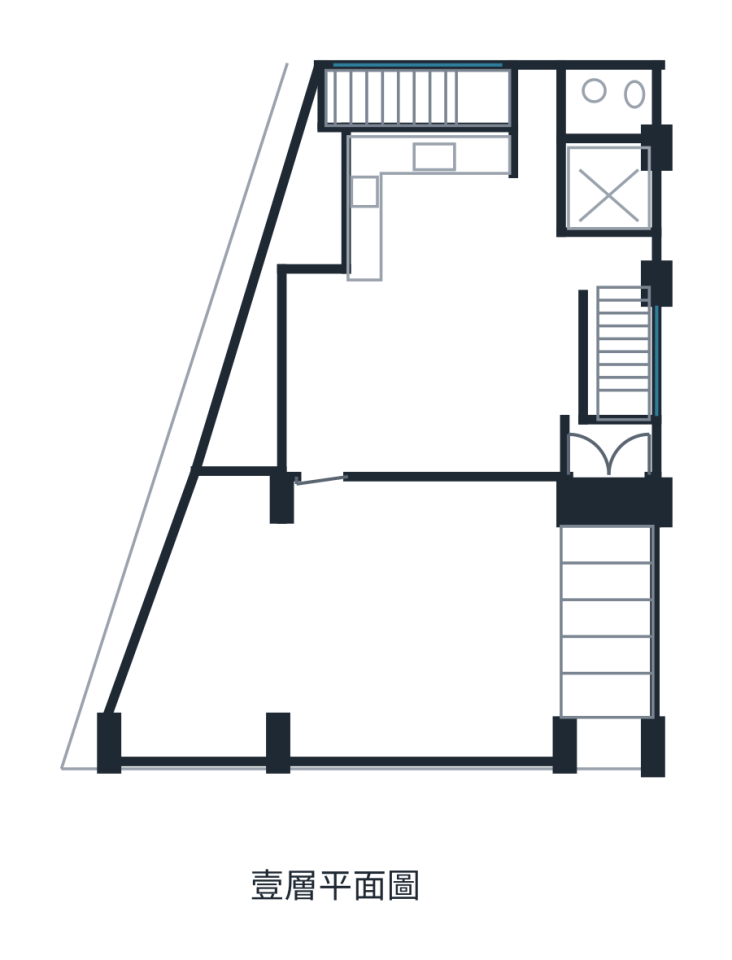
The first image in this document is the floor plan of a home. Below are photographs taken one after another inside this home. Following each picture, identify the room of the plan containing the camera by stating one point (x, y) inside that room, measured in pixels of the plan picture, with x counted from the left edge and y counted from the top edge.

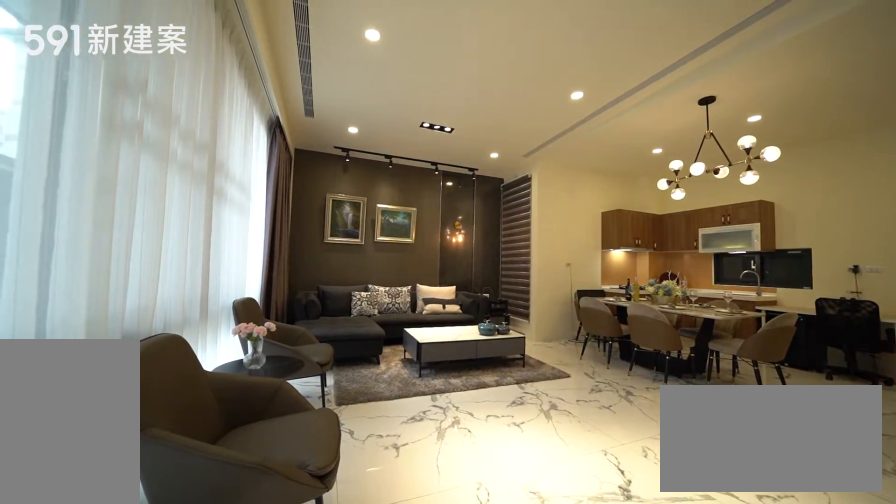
(437, 379)
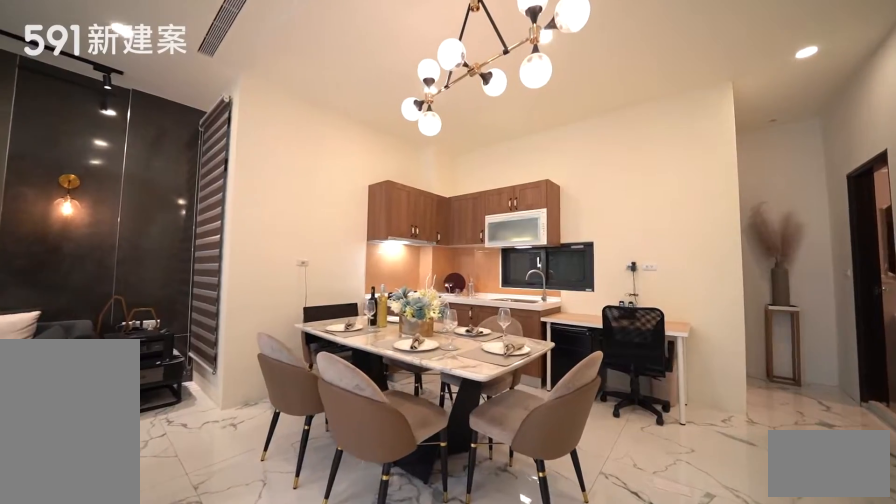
(432, 173)
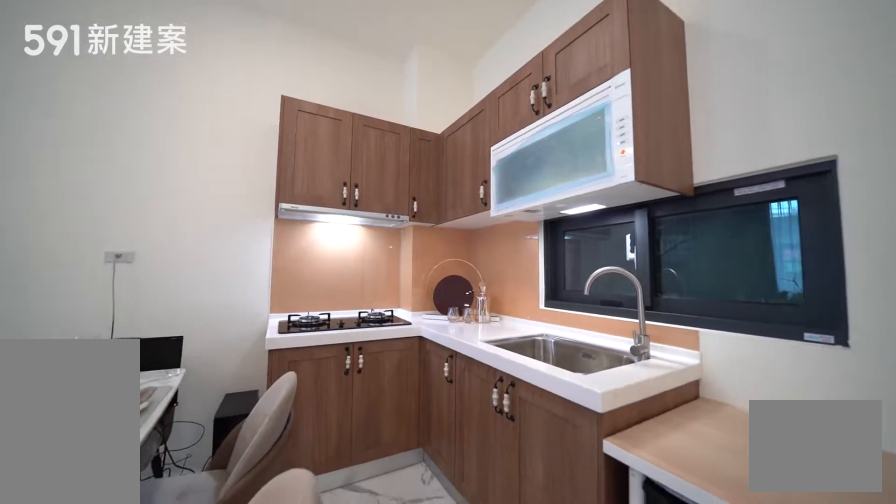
(432, 173)
